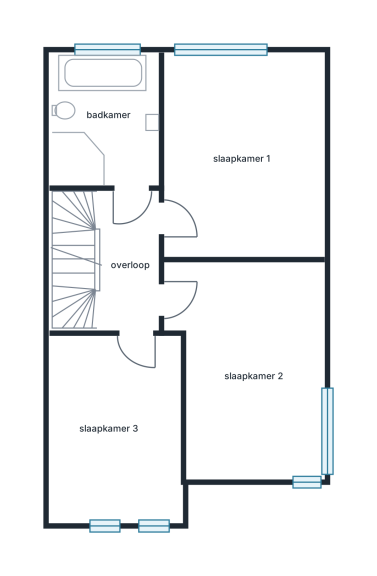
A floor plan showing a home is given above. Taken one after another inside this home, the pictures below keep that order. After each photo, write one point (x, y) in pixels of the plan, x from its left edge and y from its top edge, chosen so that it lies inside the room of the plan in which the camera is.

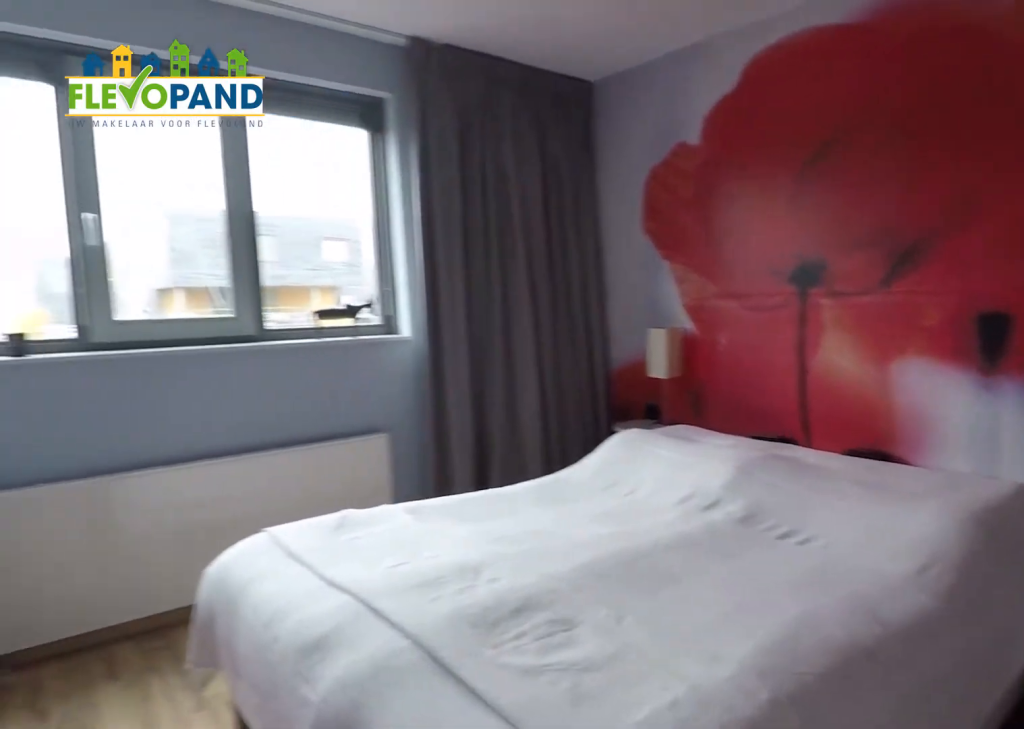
(246, 154)
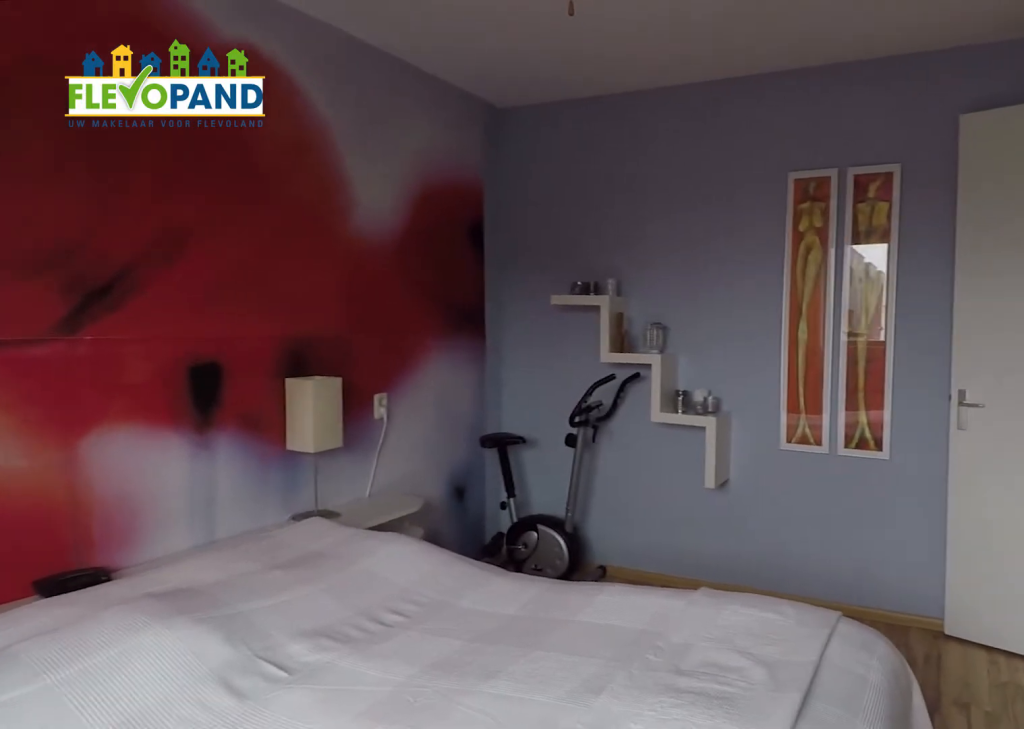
(246, 154)
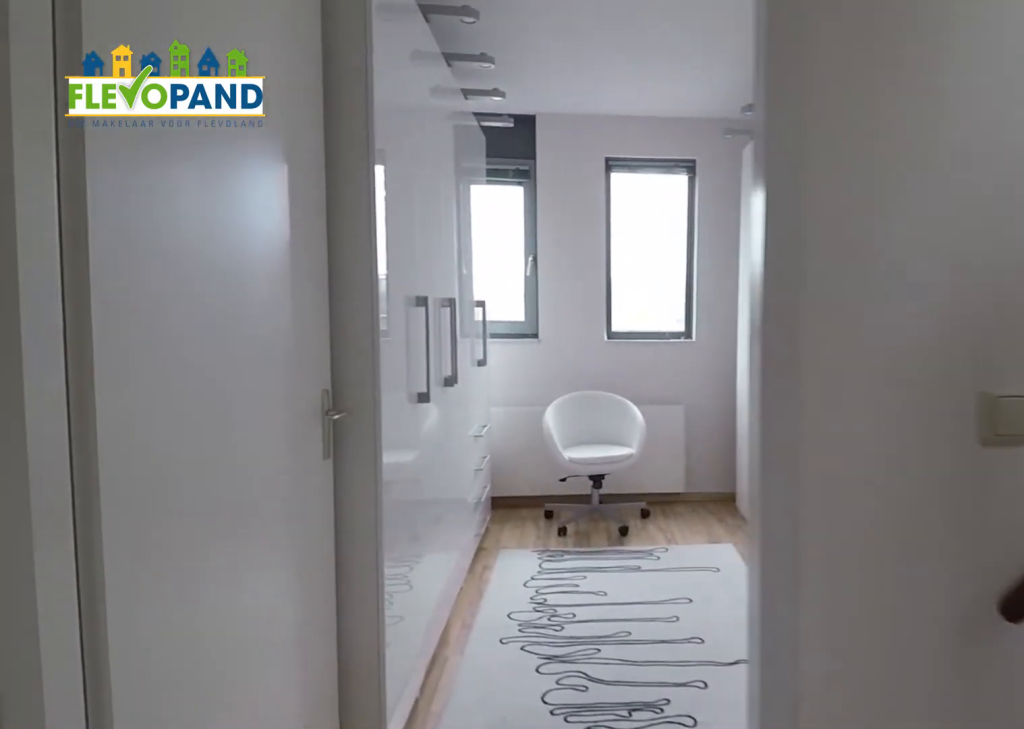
(131, 266)
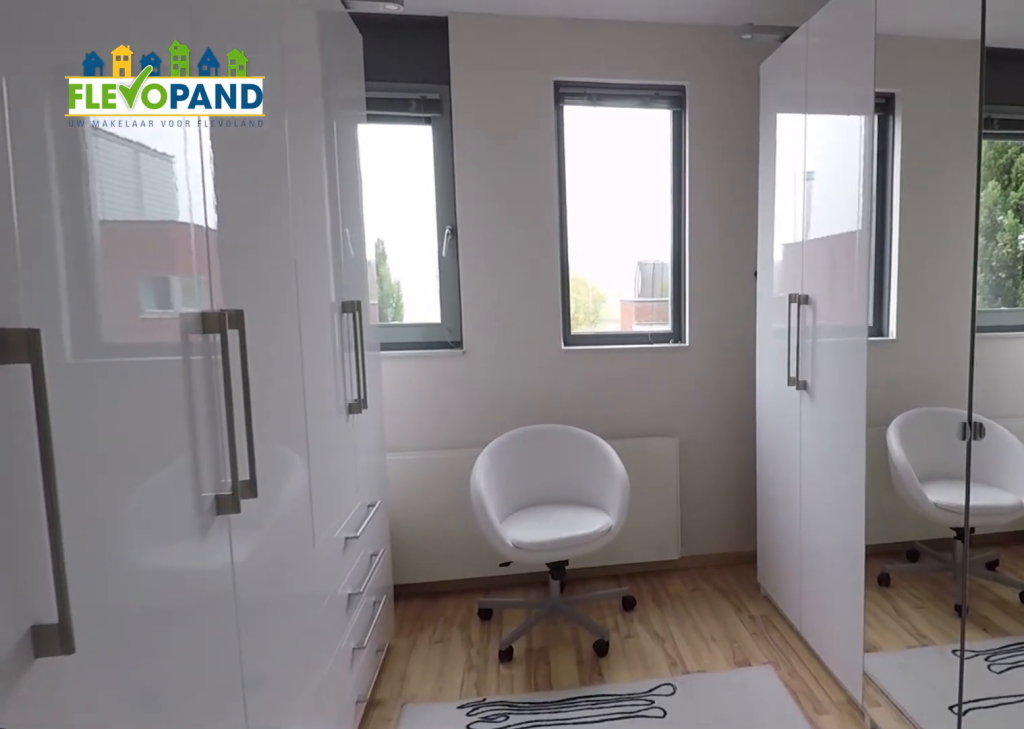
(116, 450)
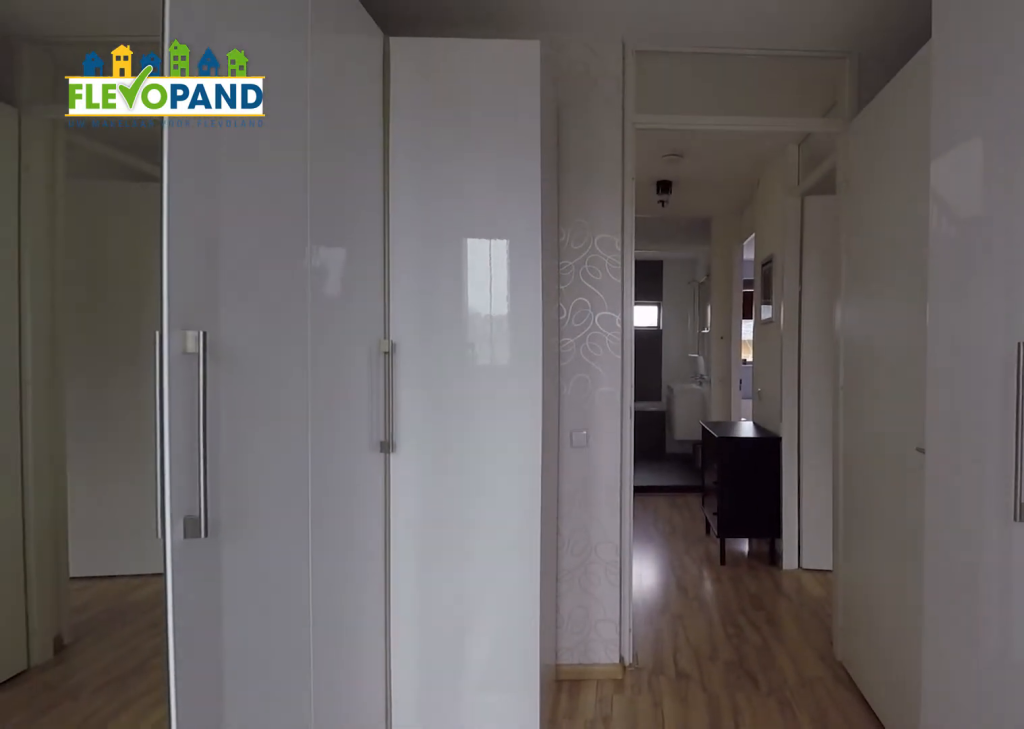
(116, 450)
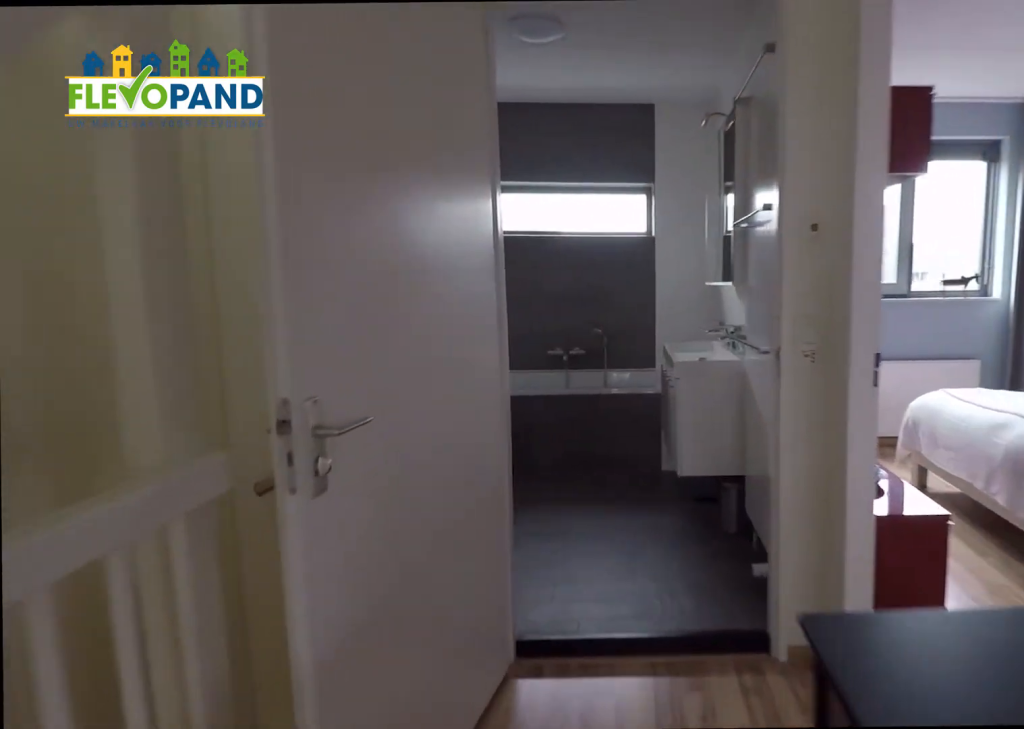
(124, 264)
